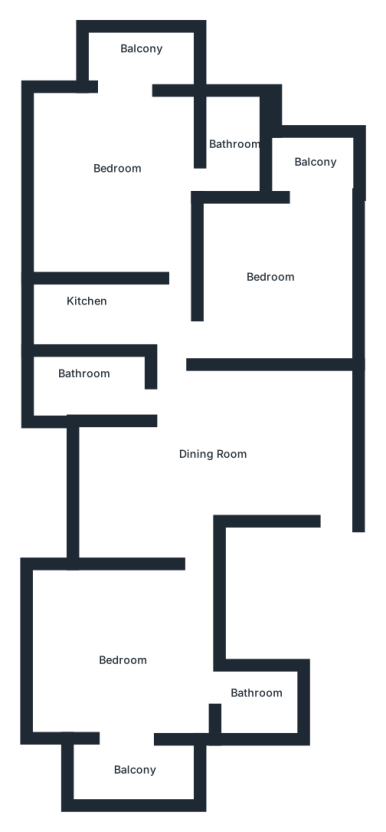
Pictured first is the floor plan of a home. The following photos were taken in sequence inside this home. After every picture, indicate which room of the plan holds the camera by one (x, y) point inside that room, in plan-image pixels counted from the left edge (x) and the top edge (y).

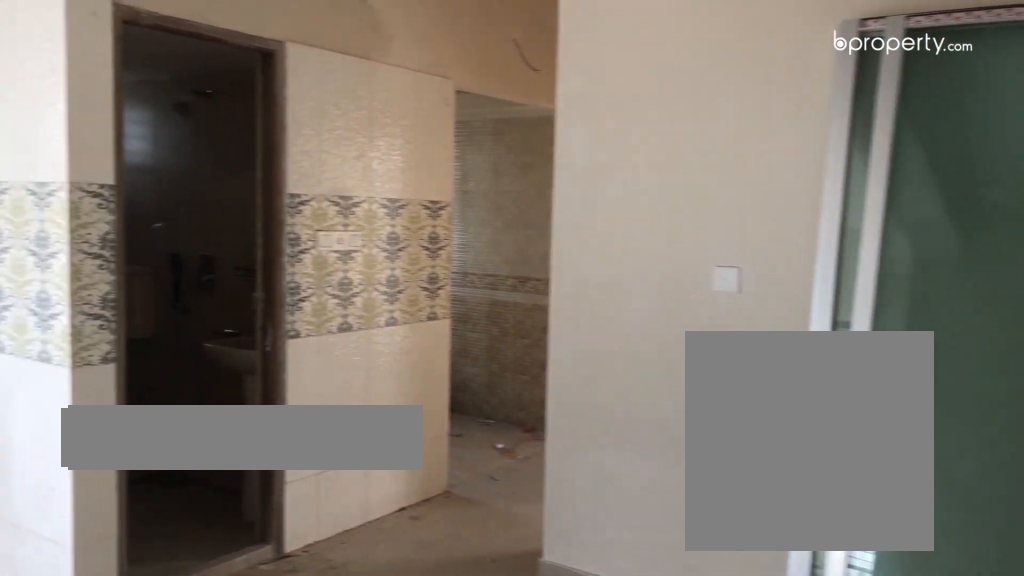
(215, 467)
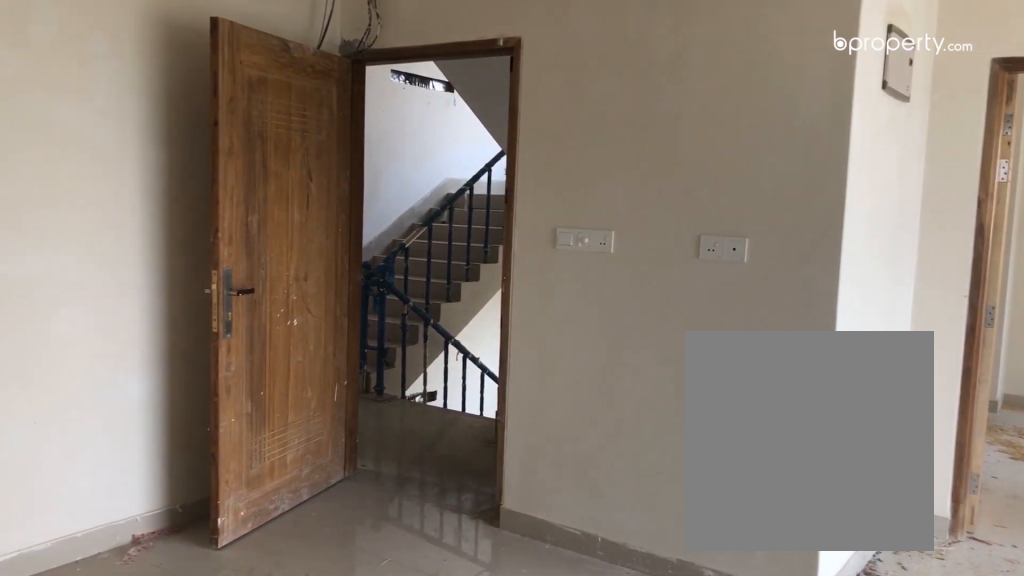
(215, 467)
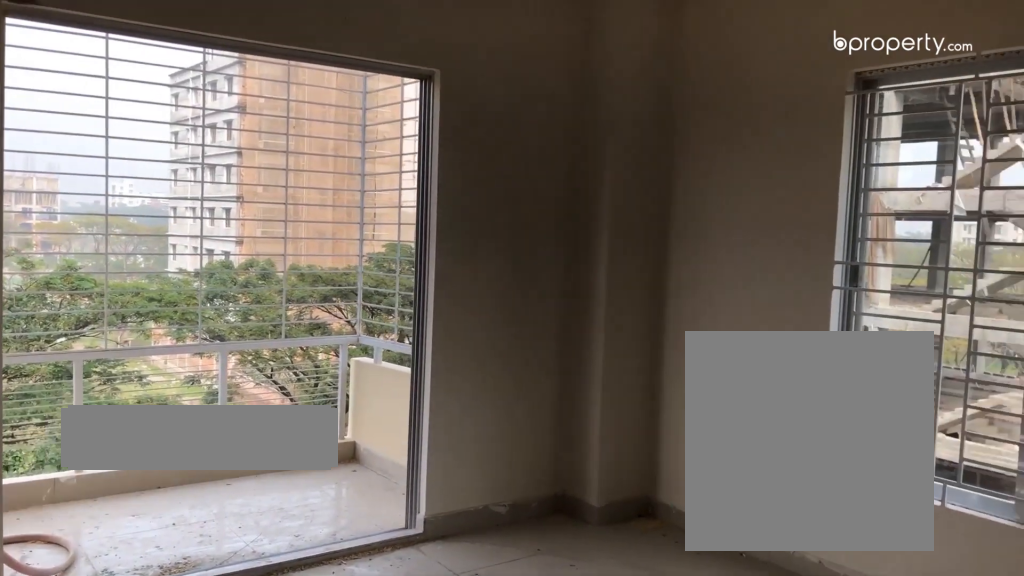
(139, 705)
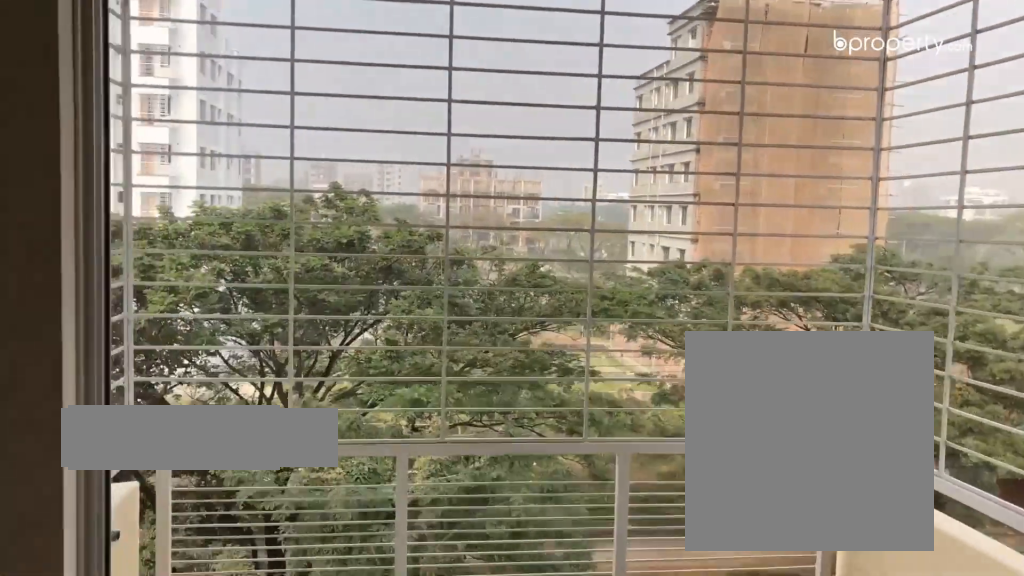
(139, 705)
